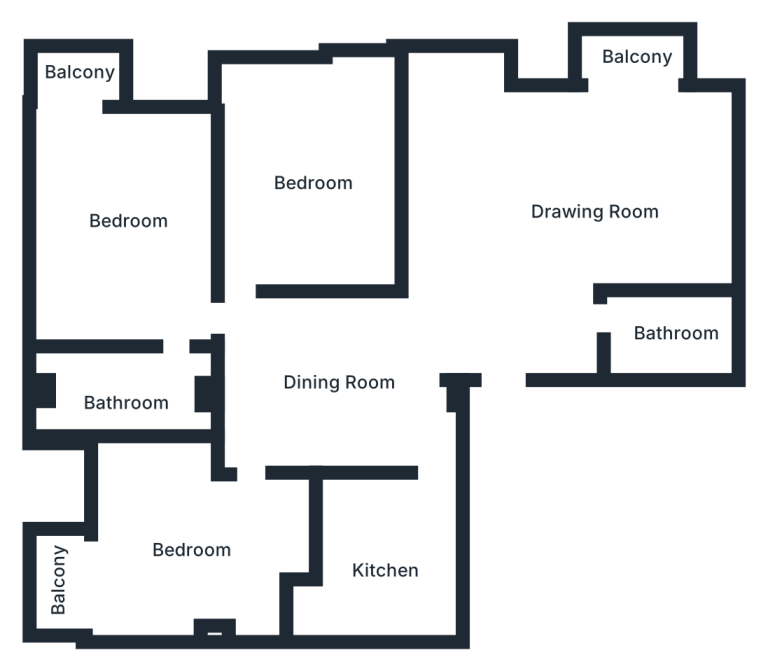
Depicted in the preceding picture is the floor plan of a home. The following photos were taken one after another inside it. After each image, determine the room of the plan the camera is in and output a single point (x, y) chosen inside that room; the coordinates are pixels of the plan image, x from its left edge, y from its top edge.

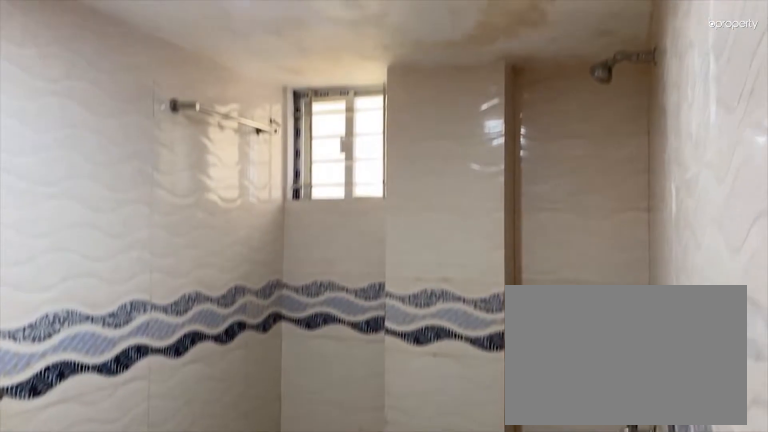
(129, 398)
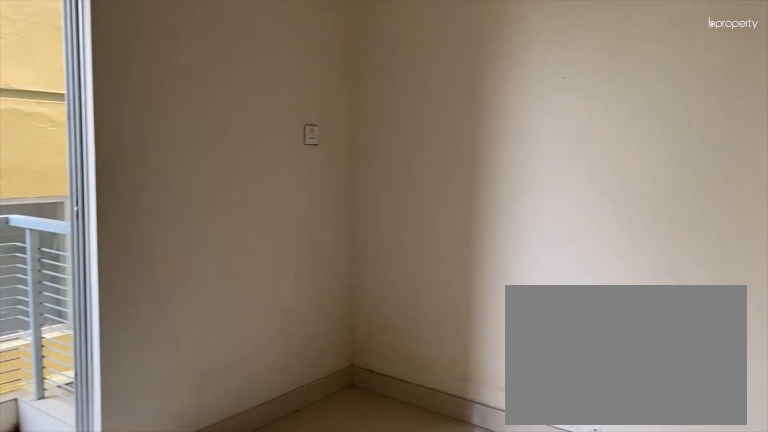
(199, 547)
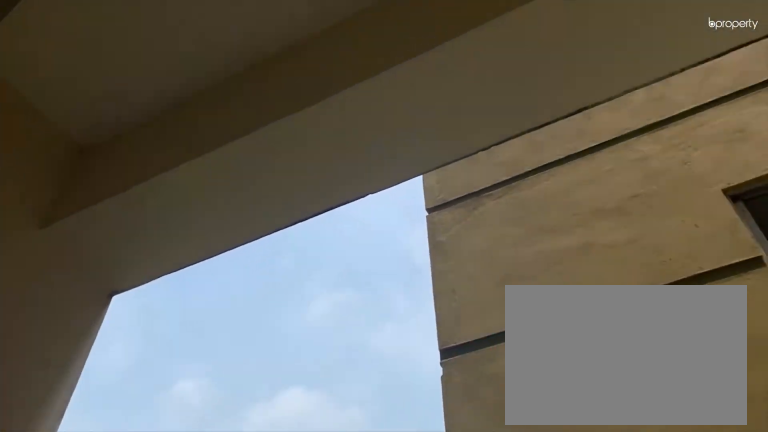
(61, 586)
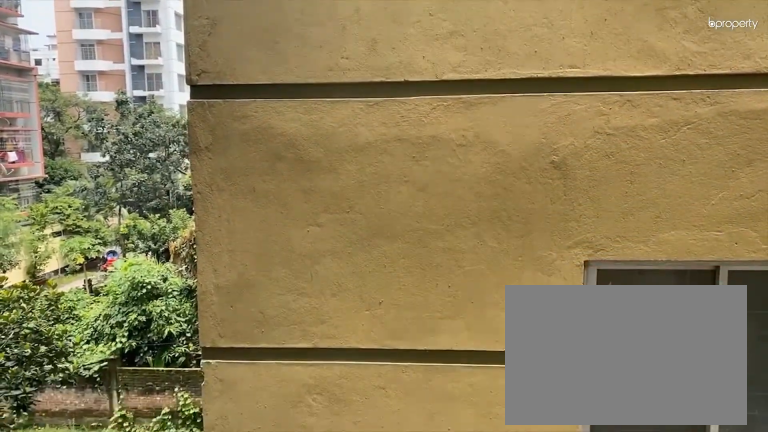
(61, 586)
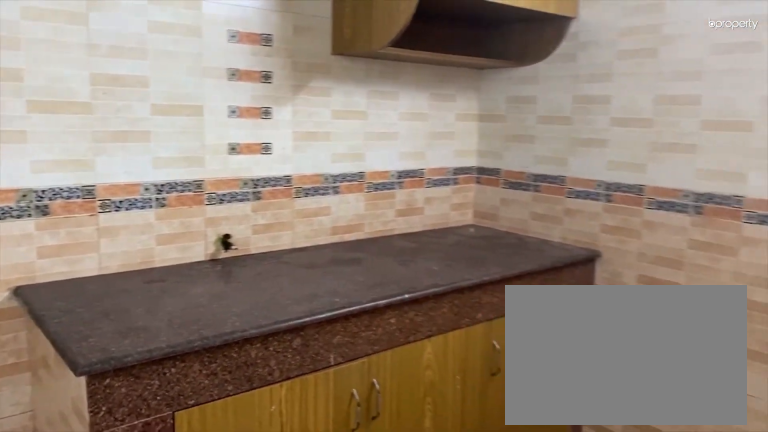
(387, 567)
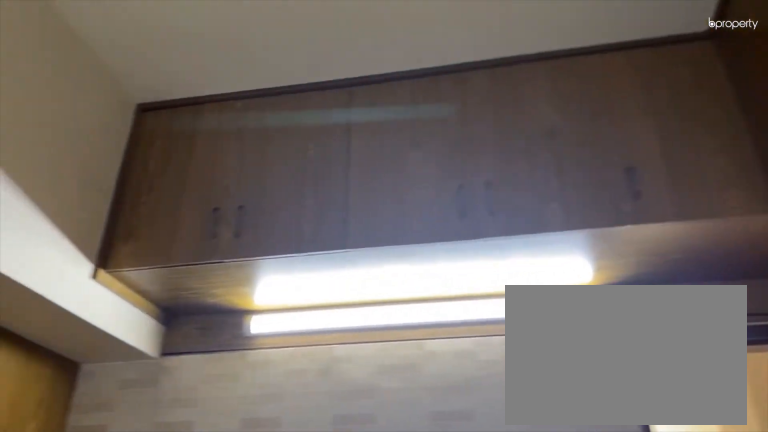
(387, 567)
